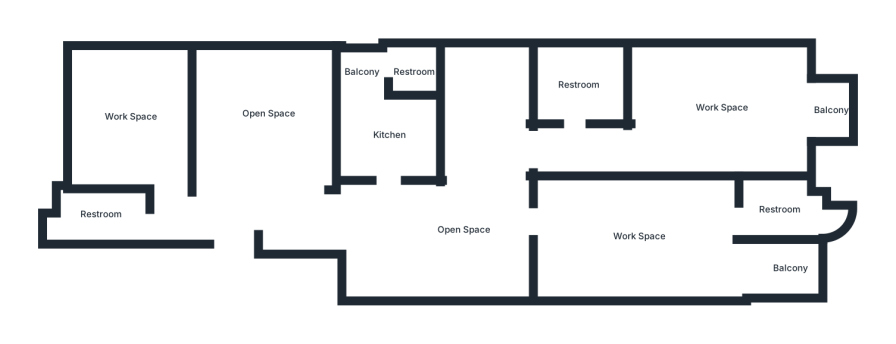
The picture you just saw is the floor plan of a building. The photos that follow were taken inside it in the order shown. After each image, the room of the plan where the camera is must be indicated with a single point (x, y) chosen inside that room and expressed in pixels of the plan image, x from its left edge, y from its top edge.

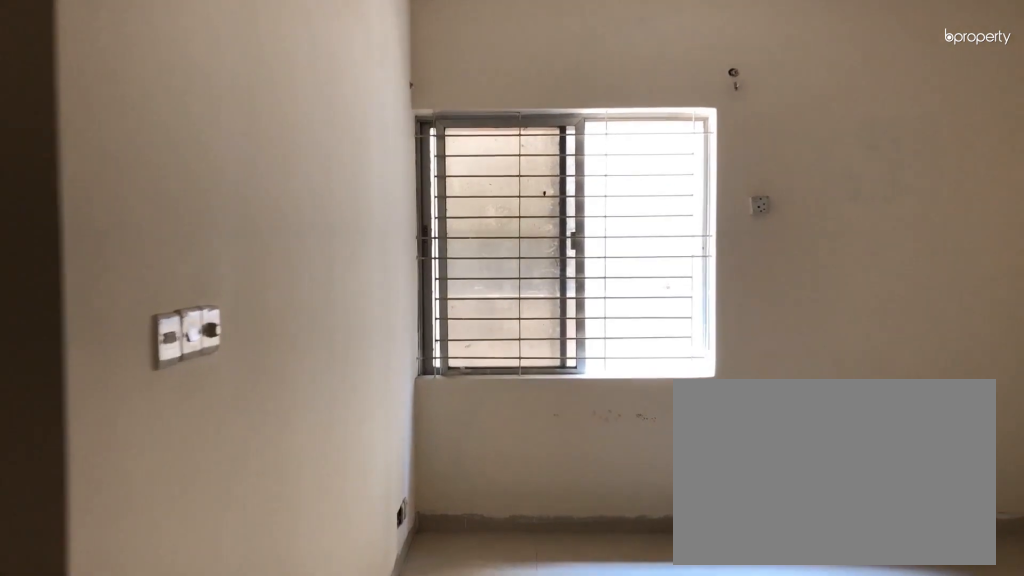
(236, 215)
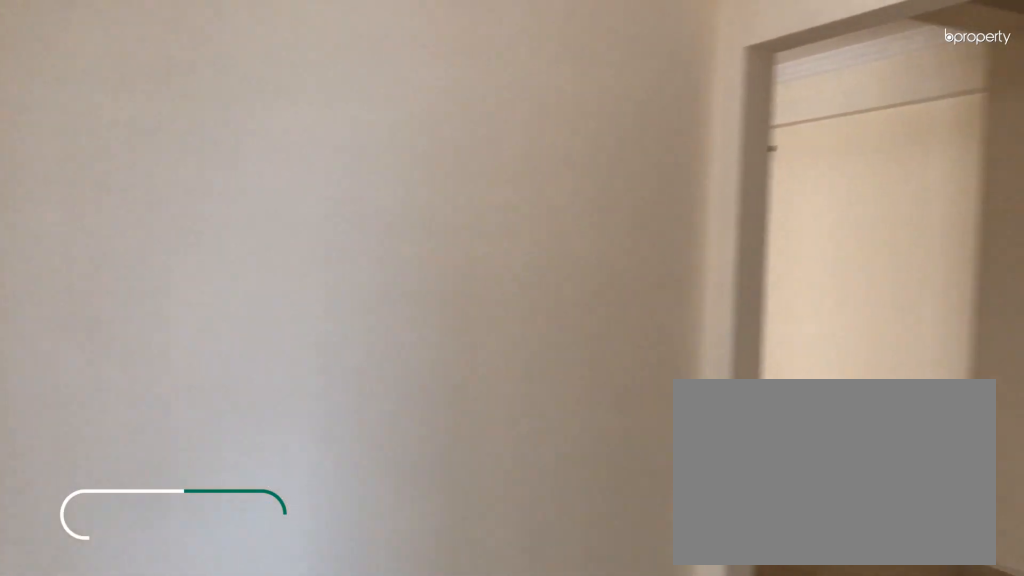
(270, 115)
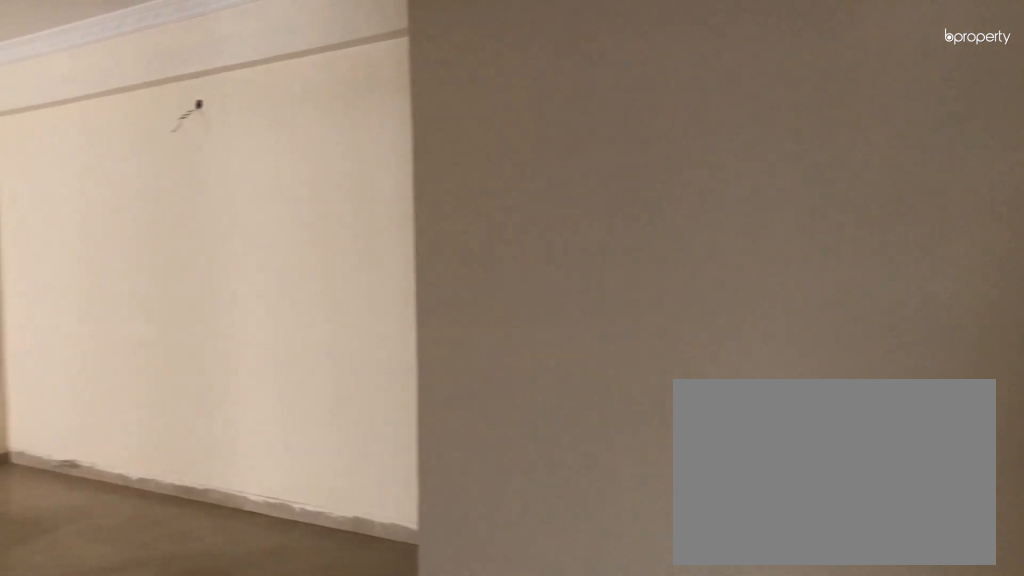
(323, 210)
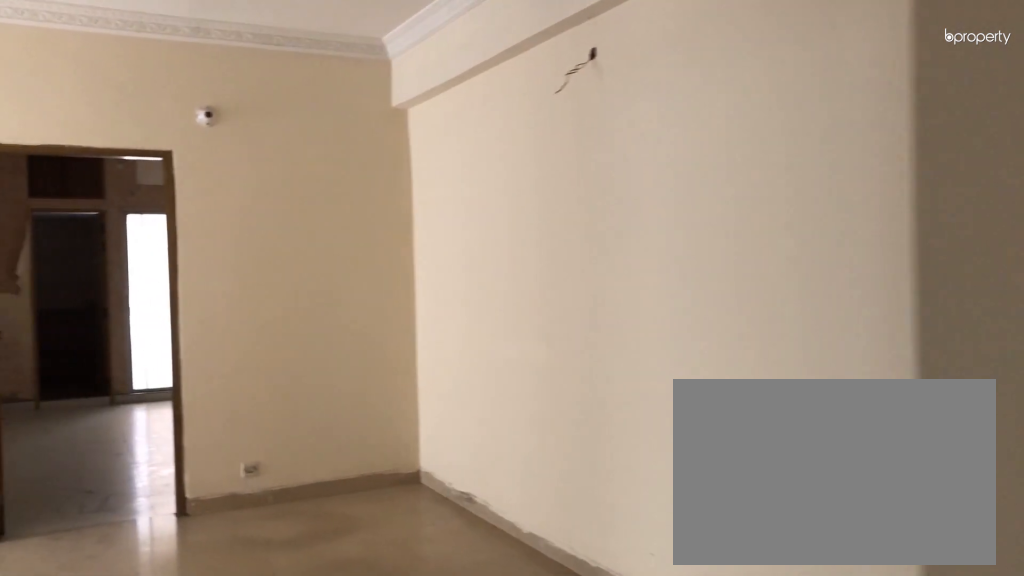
(463, 231)
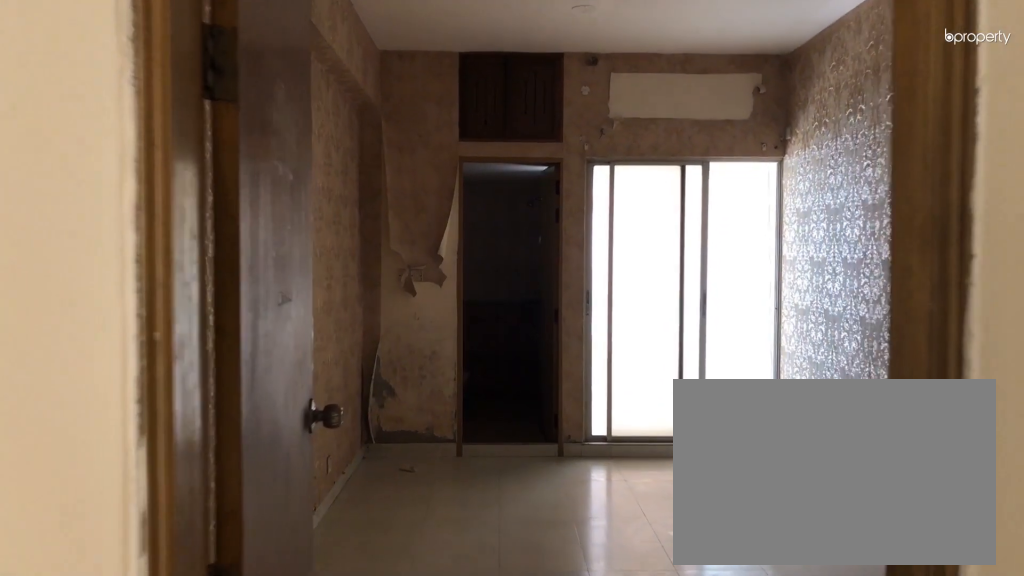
(534, 222)
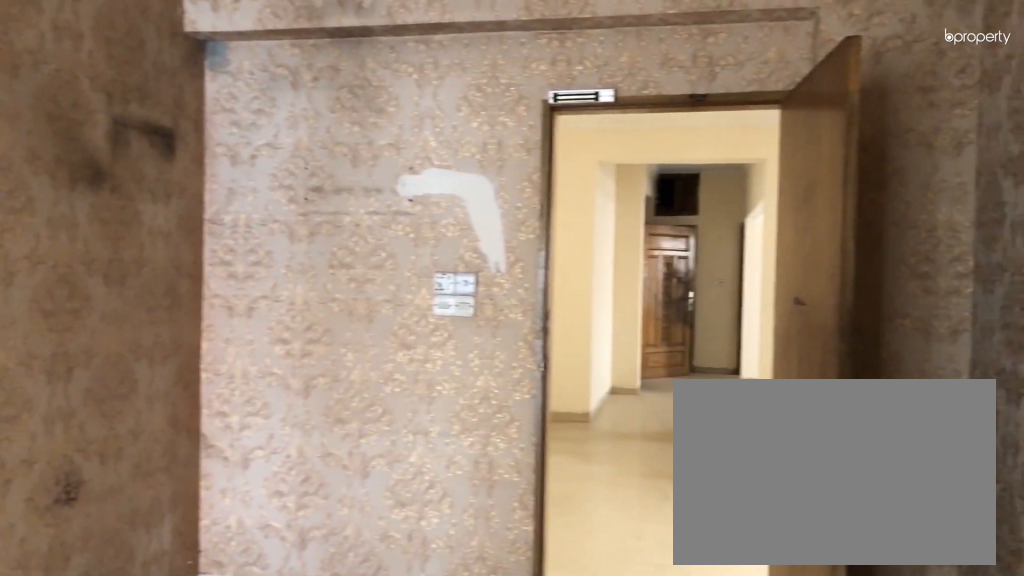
(638, 238)
